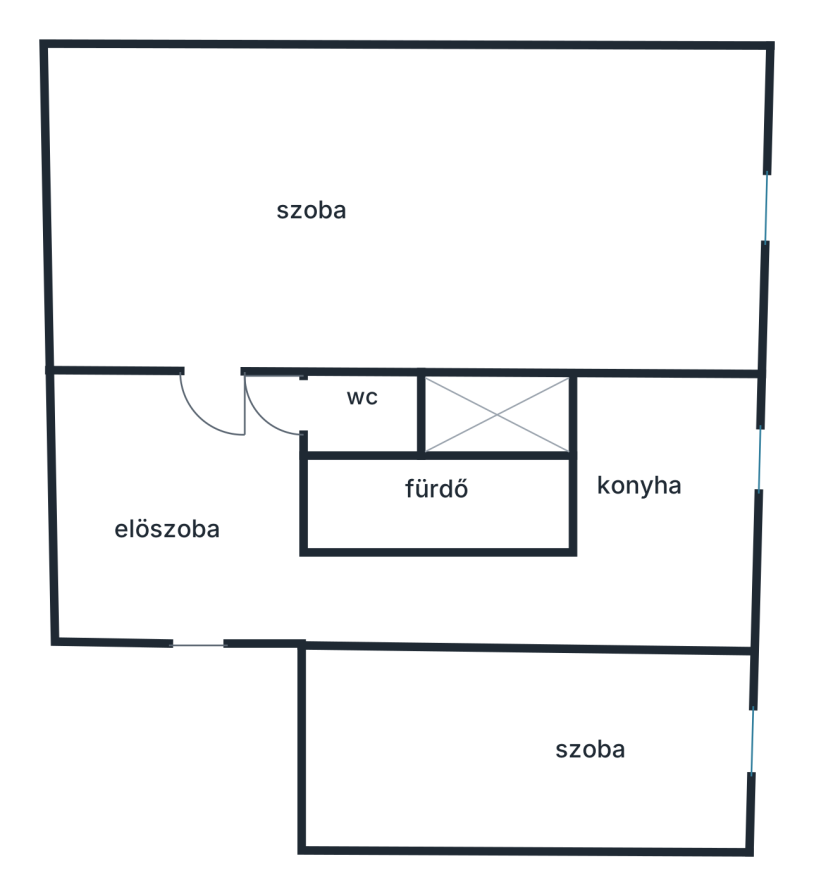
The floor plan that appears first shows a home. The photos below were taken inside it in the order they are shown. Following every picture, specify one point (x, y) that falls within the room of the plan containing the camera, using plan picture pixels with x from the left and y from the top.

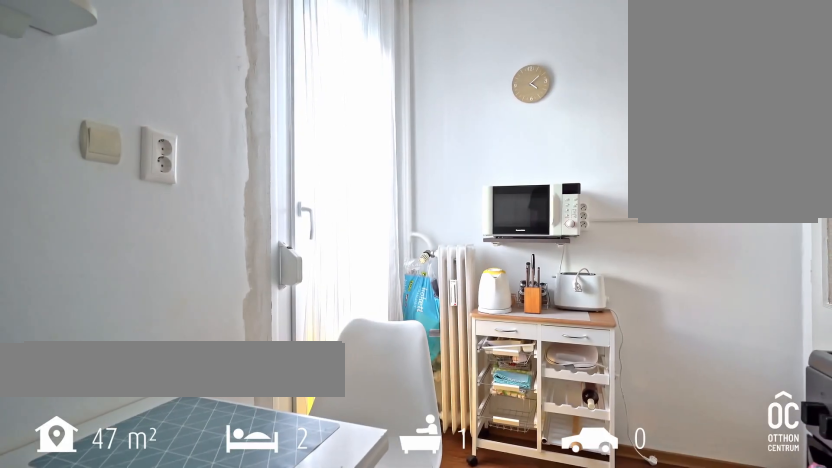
(655, 504)
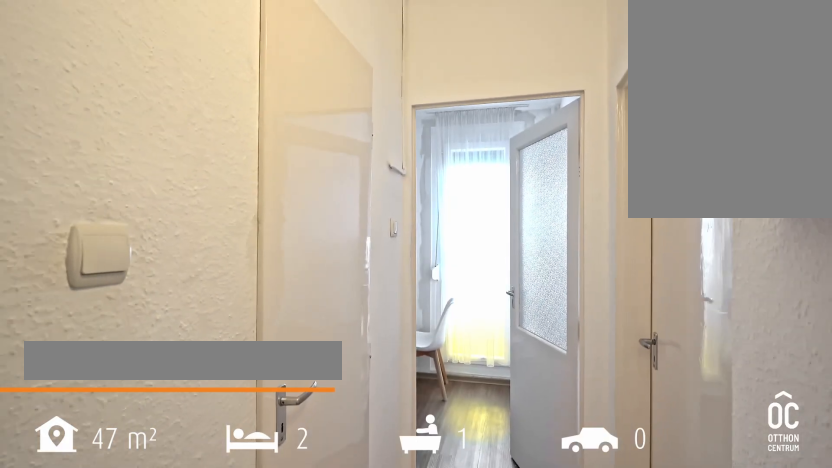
(264, 586)
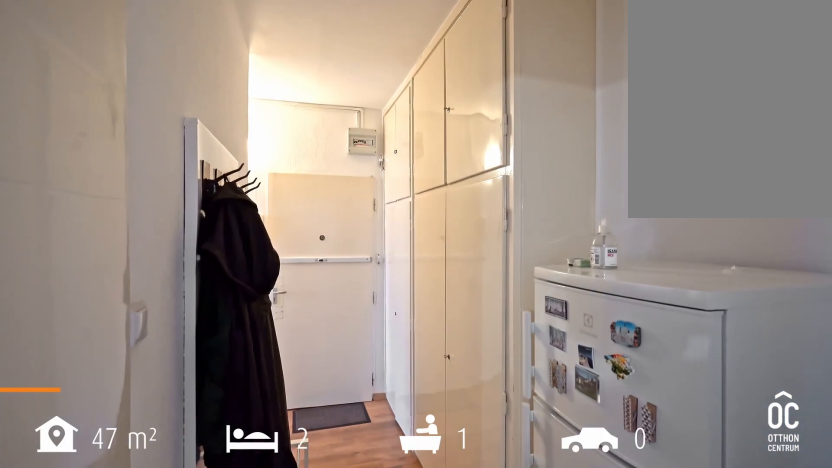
(264, 586)
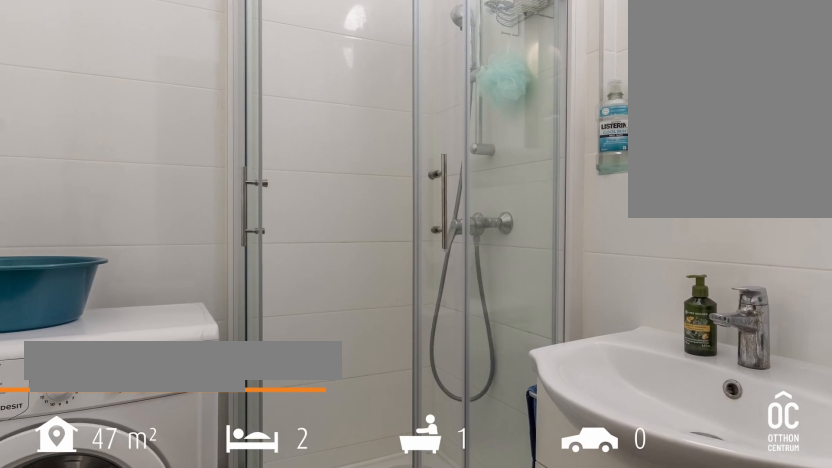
(443, 506)
